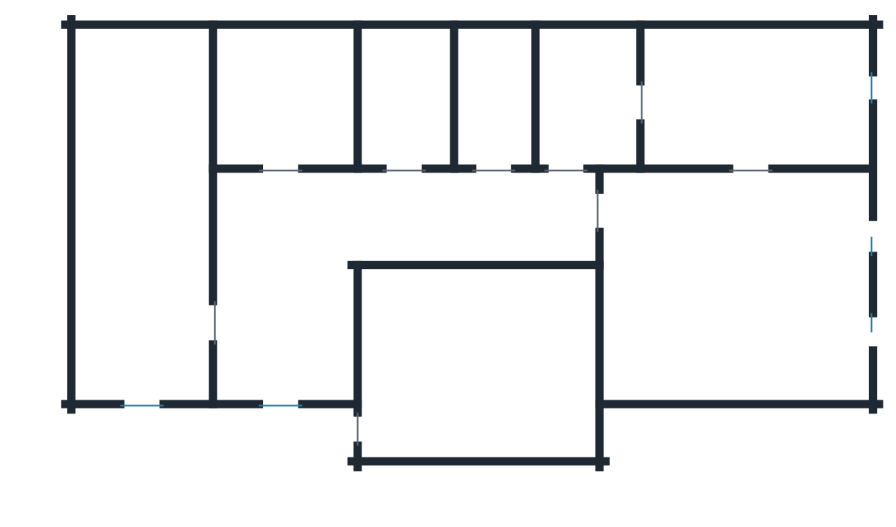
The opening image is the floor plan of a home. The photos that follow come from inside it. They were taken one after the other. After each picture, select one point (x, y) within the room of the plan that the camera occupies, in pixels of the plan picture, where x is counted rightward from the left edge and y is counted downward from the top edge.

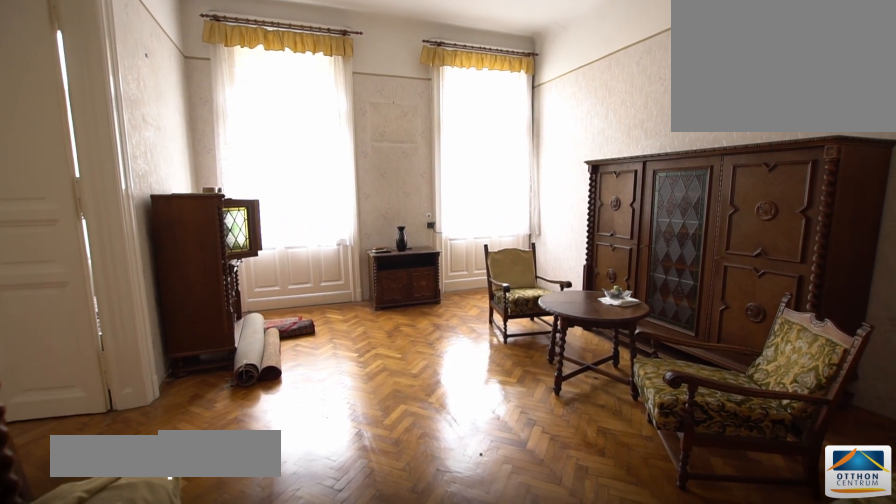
(740, 291)
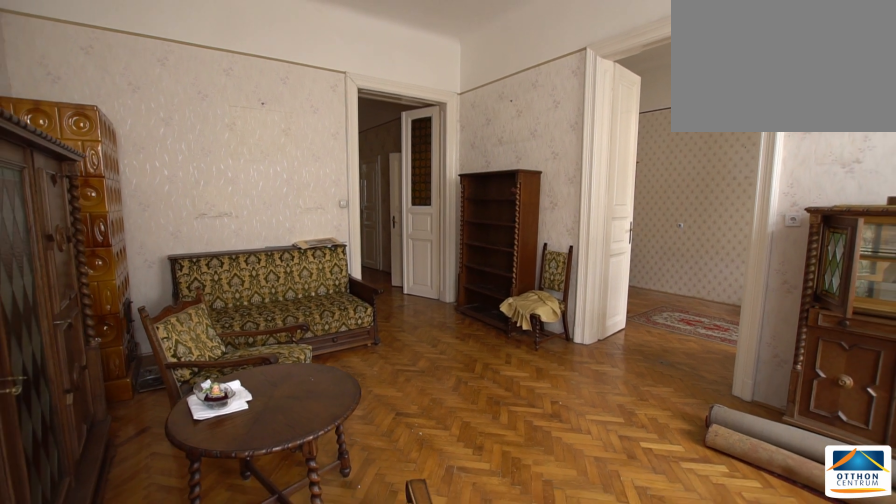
(739, 292)
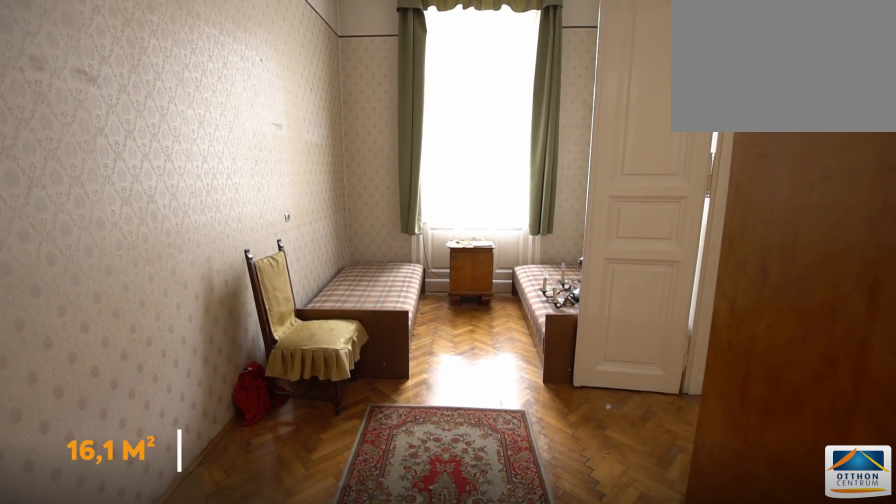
(753, 96)
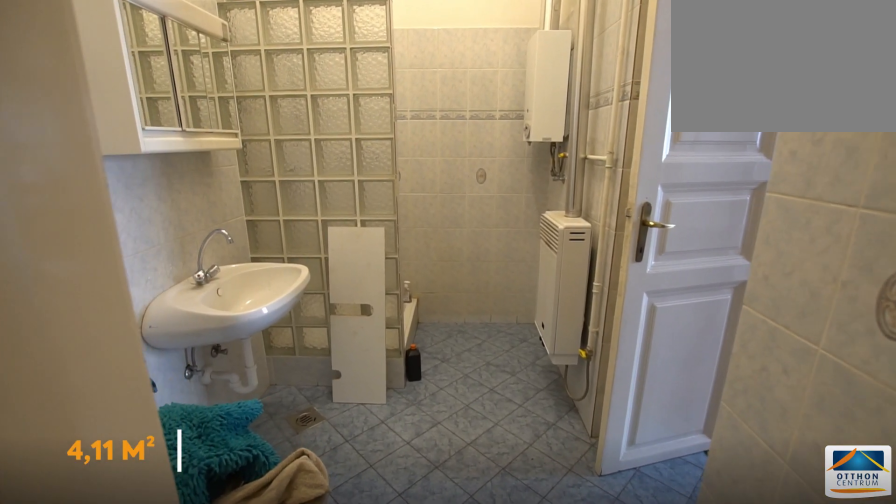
(585, 96)
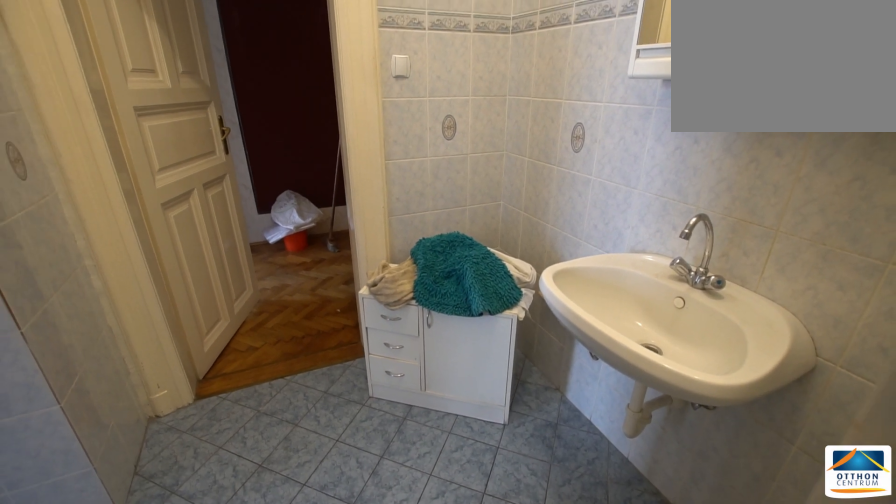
(586, 96)
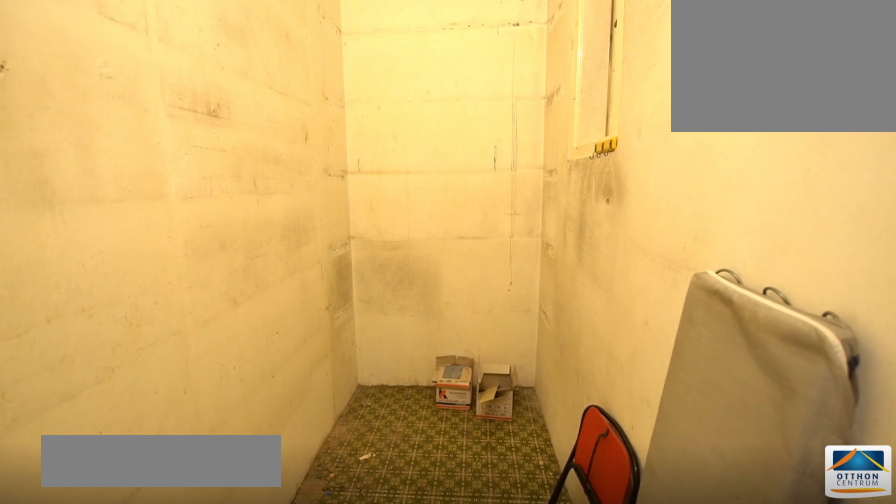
(486, 96)
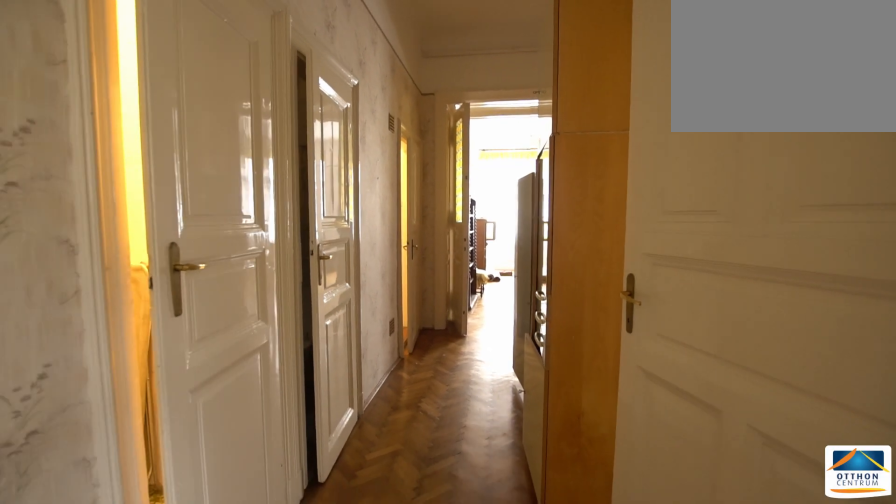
(419, 217)
